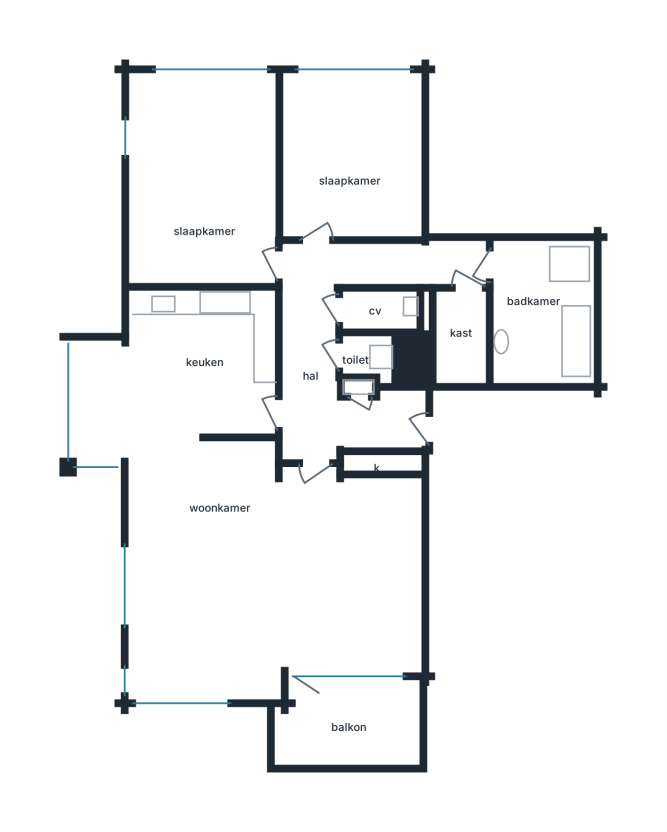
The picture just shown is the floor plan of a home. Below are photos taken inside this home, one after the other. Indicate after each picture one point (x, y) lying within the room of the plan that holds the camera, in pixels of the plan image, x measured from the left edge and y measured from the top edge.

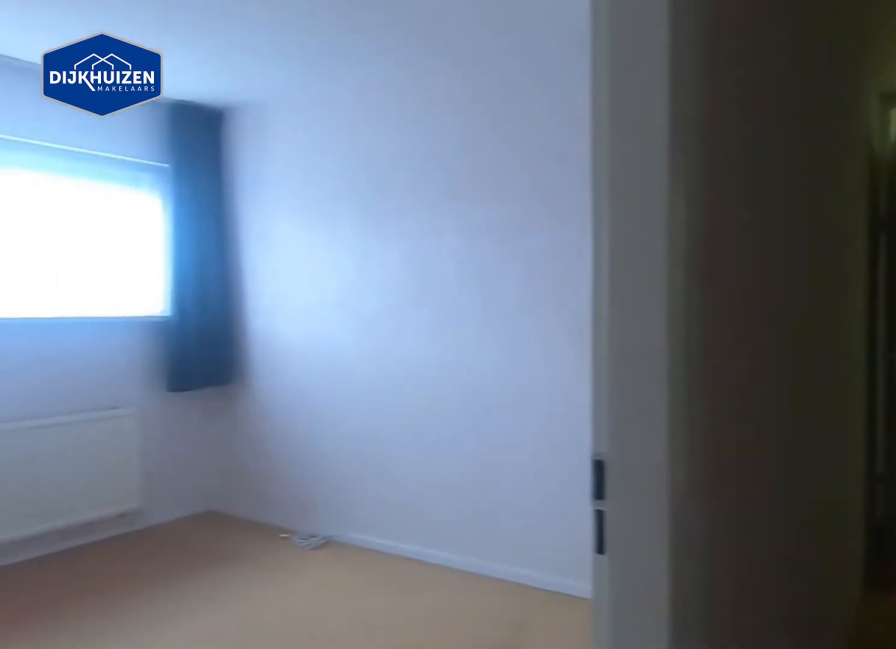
(383, 264)
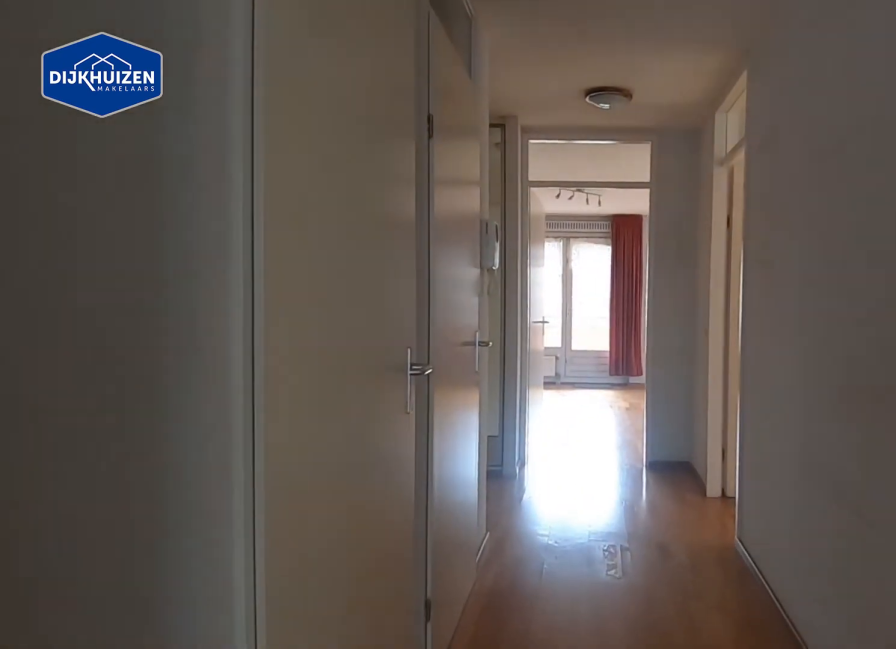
(383, 264)
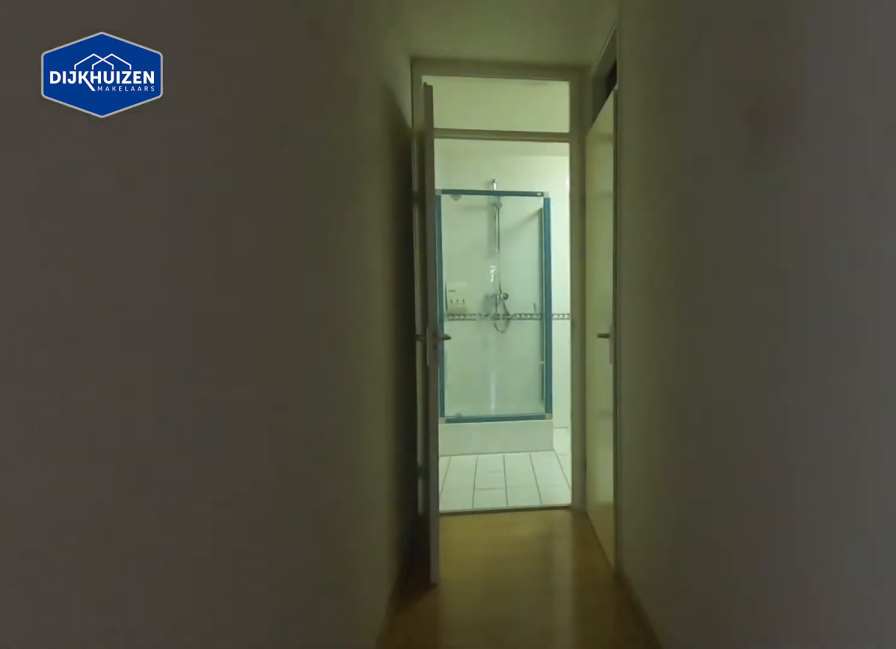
(314, 269)
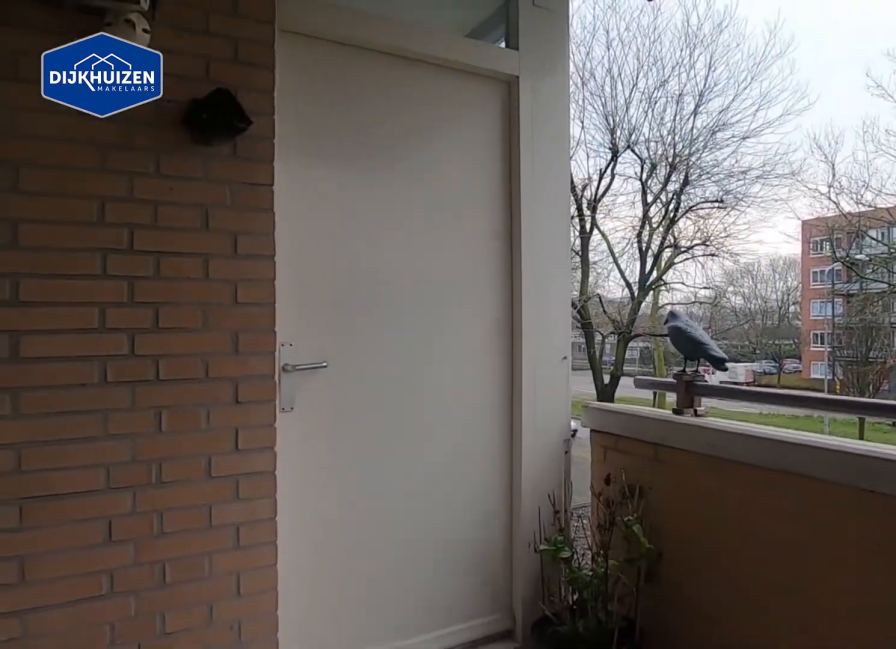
(321, 750)
